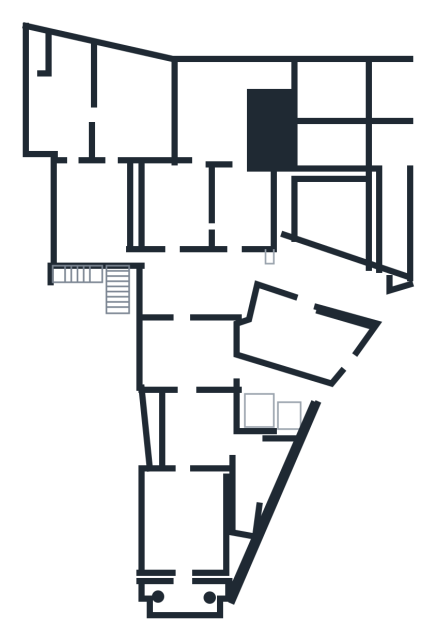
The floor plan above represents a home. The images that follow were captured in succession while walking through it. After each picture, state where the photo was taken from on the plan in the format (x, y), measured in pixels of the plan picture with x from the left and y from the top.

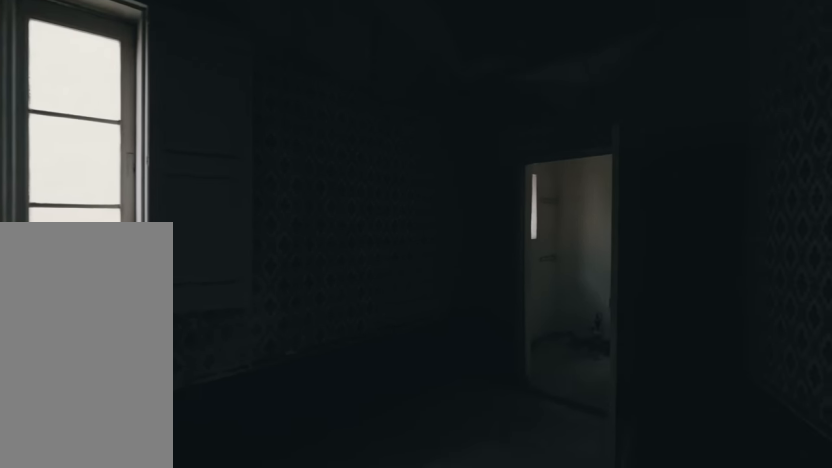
(249, 479)
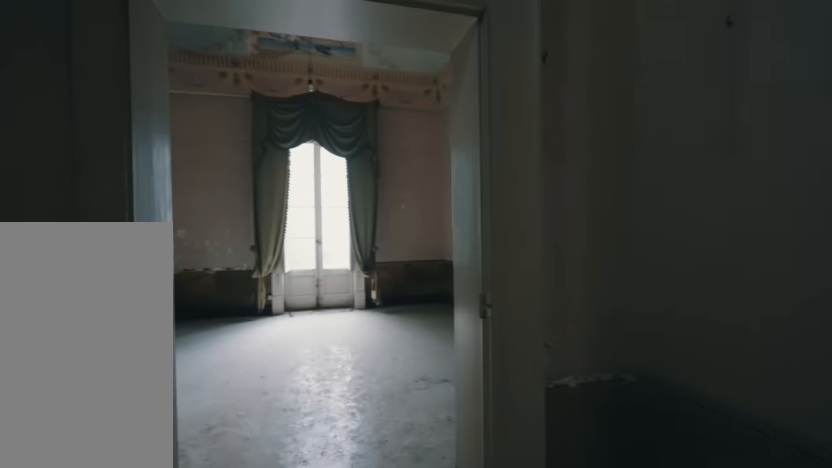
(186, 486)
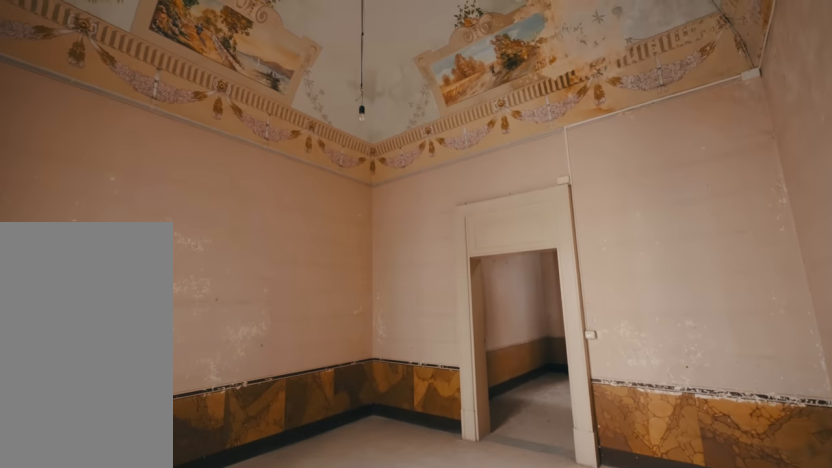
(189, 521)
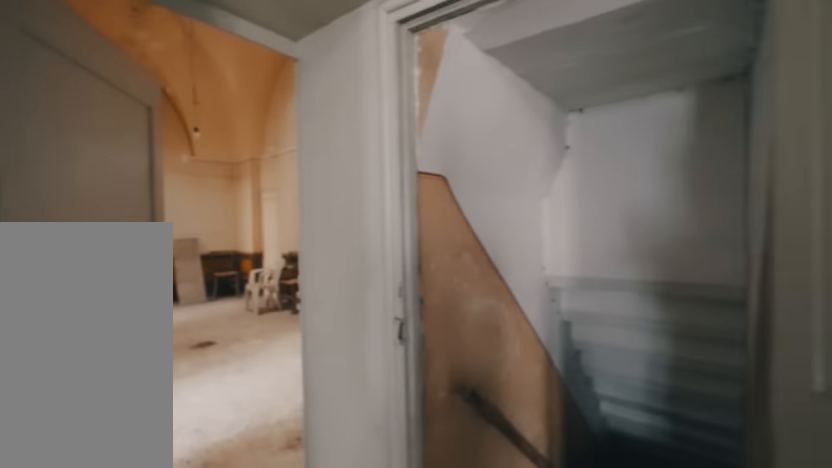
(90, 213)
